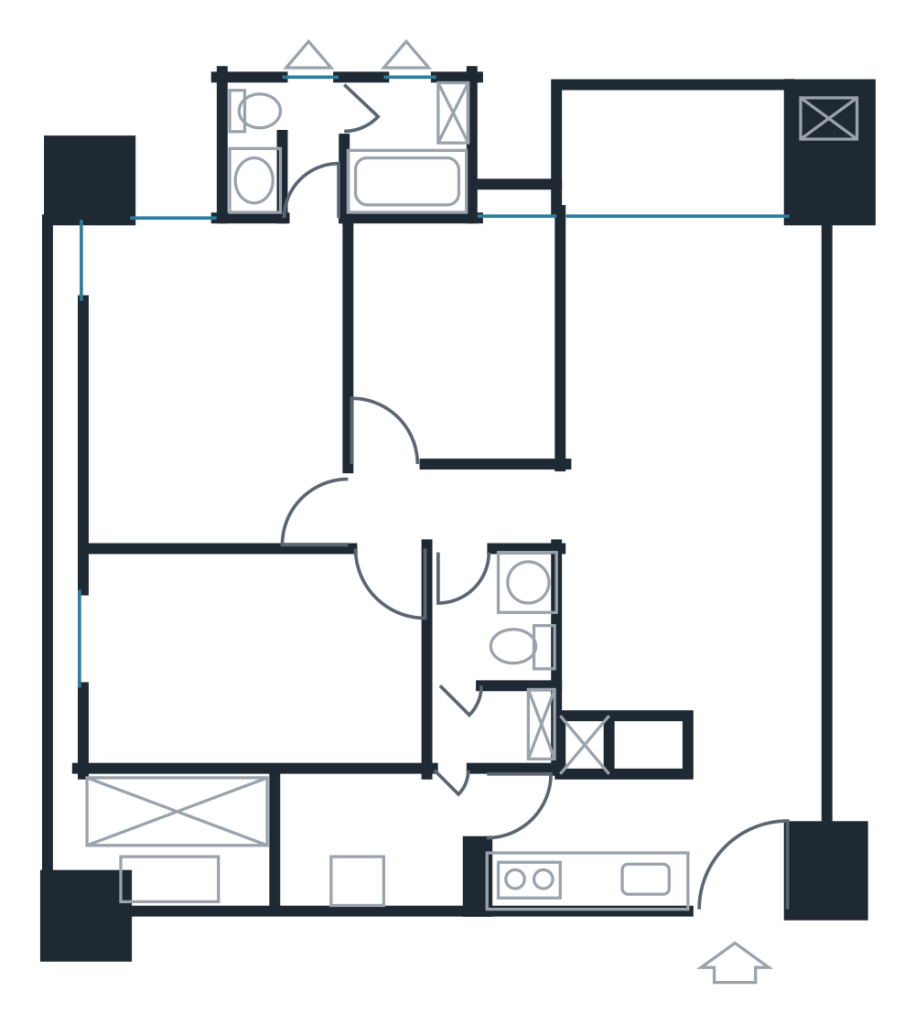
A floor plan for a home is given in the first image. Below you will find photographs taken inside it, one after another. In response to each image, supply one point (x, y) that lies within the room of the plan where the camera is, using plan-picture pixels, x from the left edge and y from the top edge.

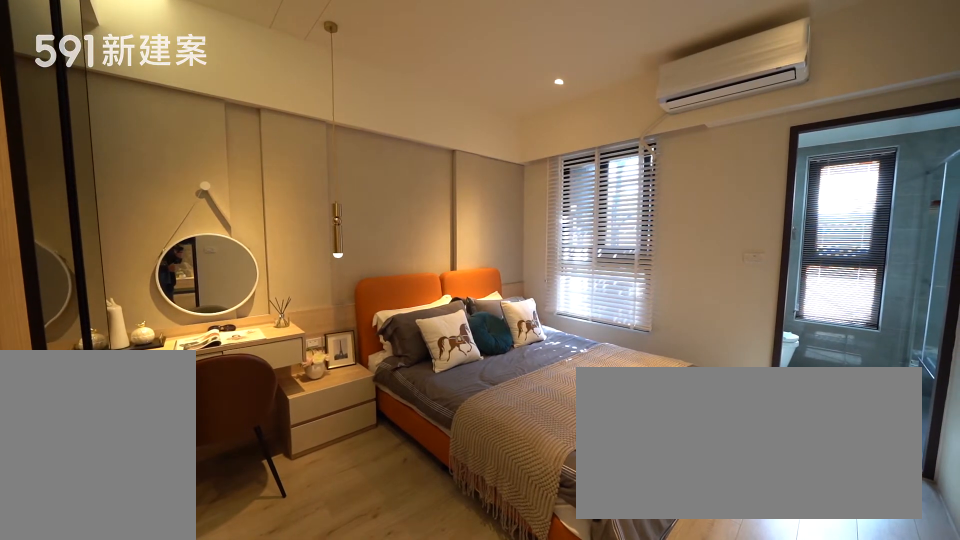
(210, 372)
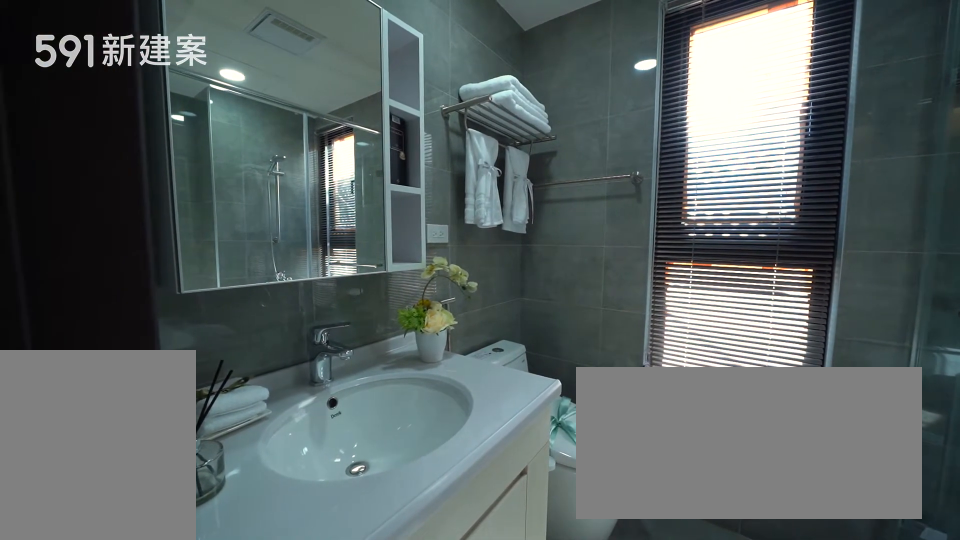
(346, 142)
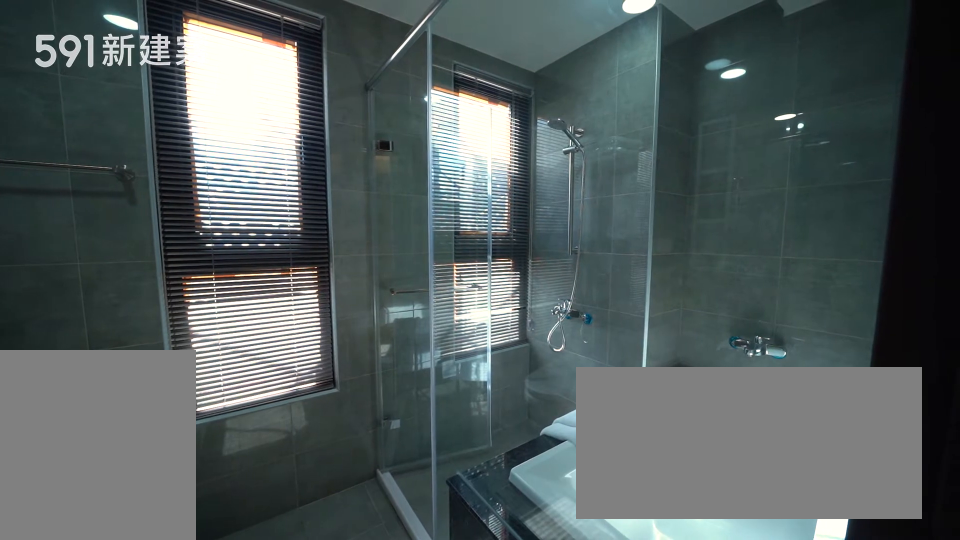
(346, 142)
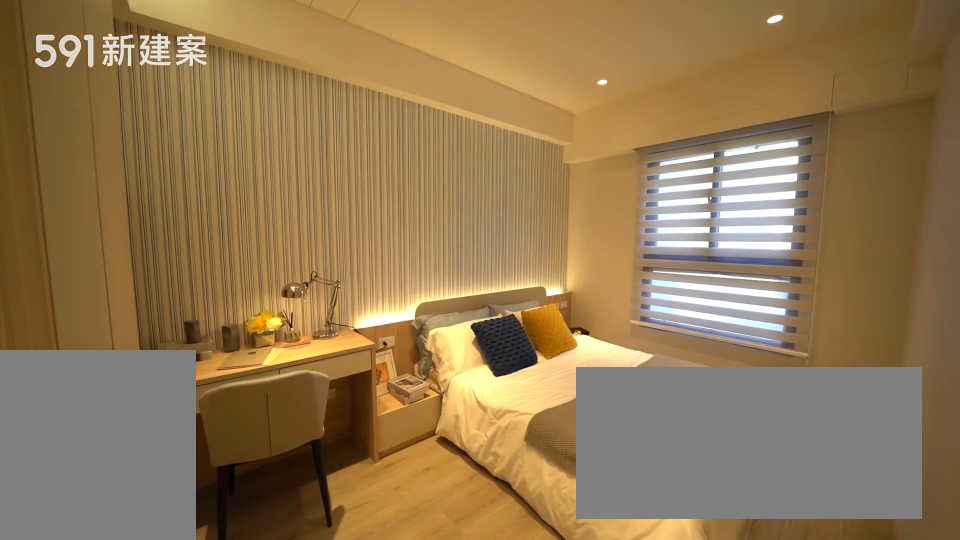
(254, 653)
